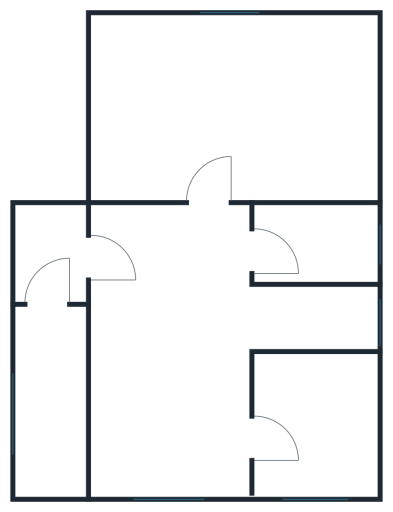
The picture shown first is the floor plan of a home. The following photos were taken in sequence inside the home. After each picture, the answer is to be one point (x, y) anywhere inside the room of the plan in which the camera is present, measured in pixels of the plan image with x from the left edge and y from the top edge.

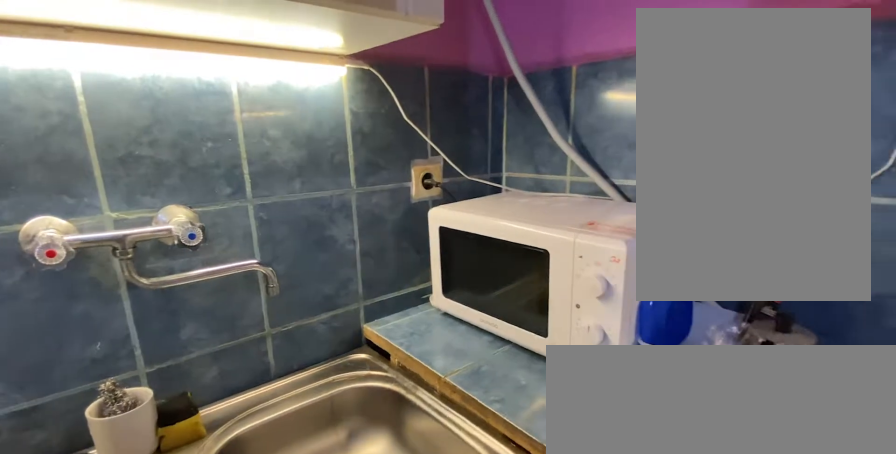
(314, 319)
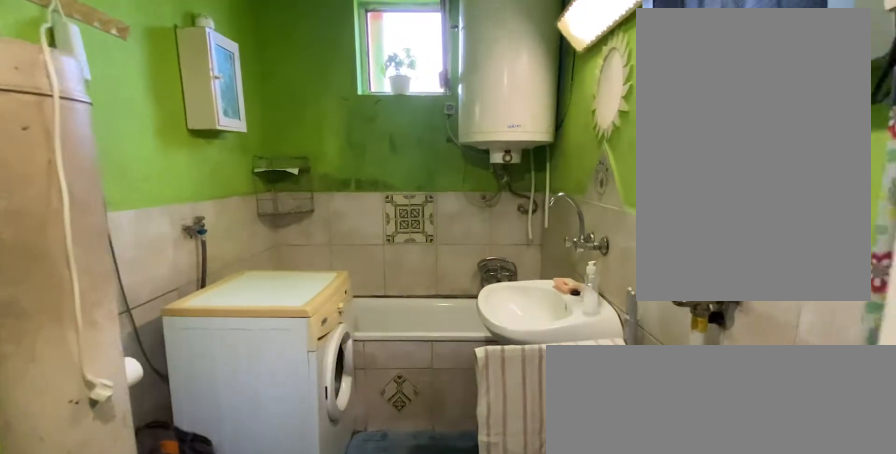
(314, 244)
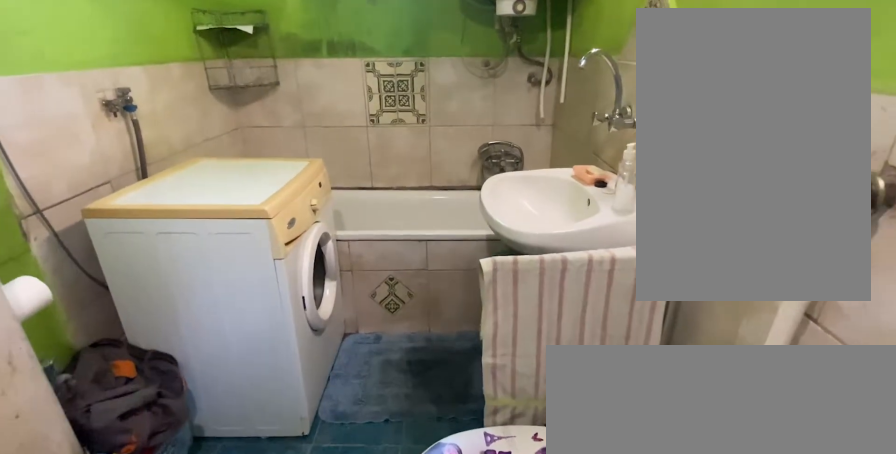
(314, 244)
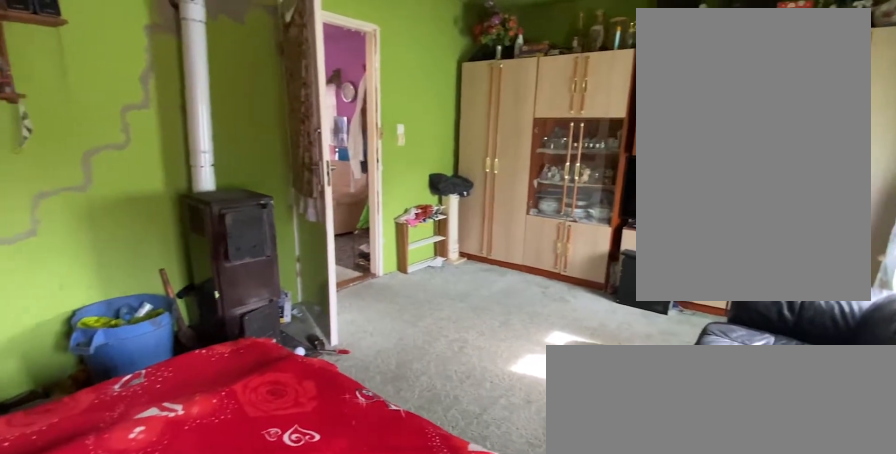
(233, 104)
